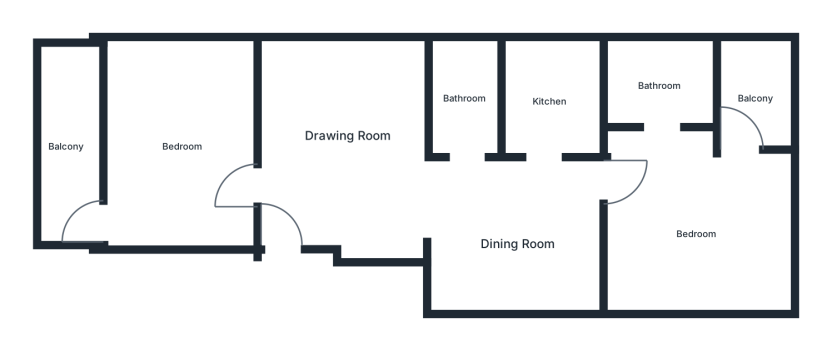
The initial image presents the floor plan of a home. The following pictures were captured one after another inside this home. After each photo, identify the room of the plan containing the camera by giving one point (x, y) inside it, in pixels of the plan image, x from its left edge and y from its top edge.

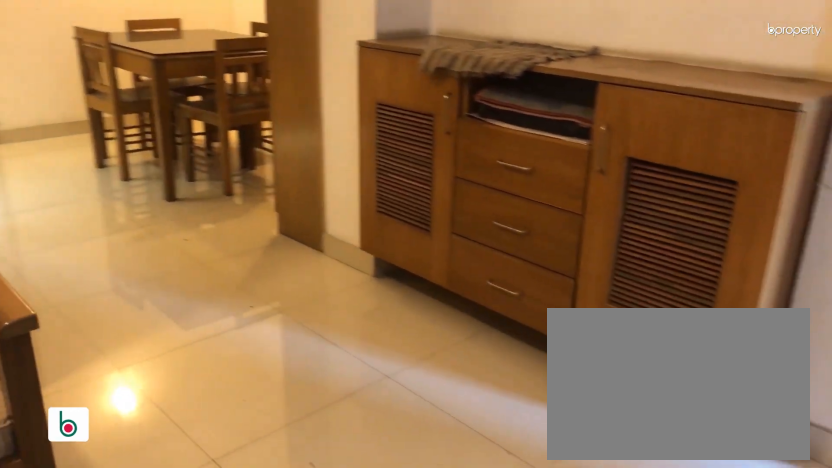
(349, 135)
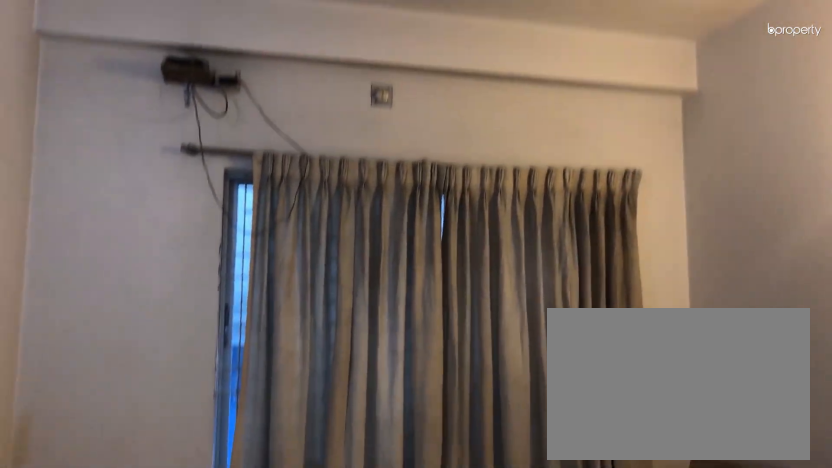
(350, 134)
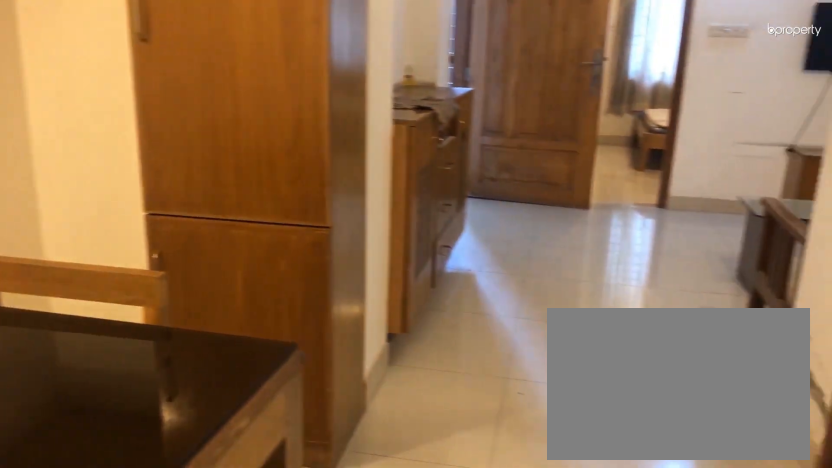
(514, 242)
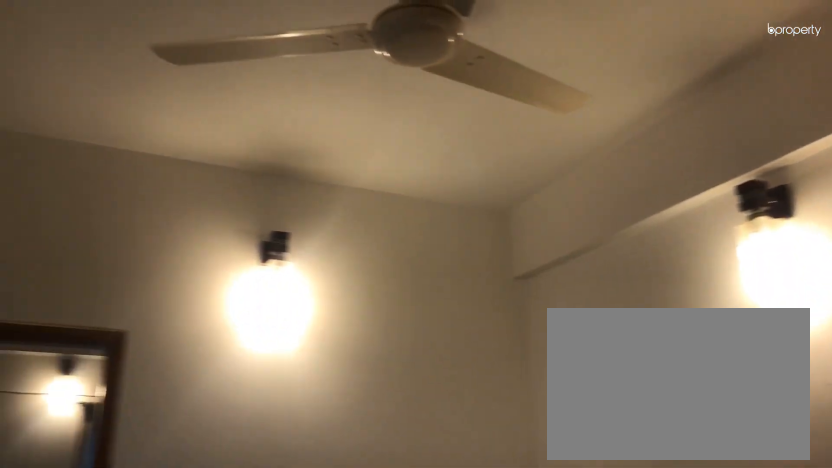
(514, 242)
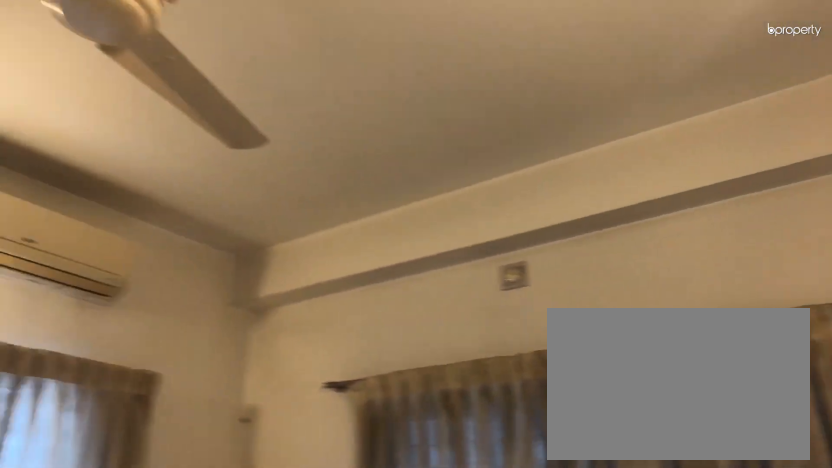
(180, 144)
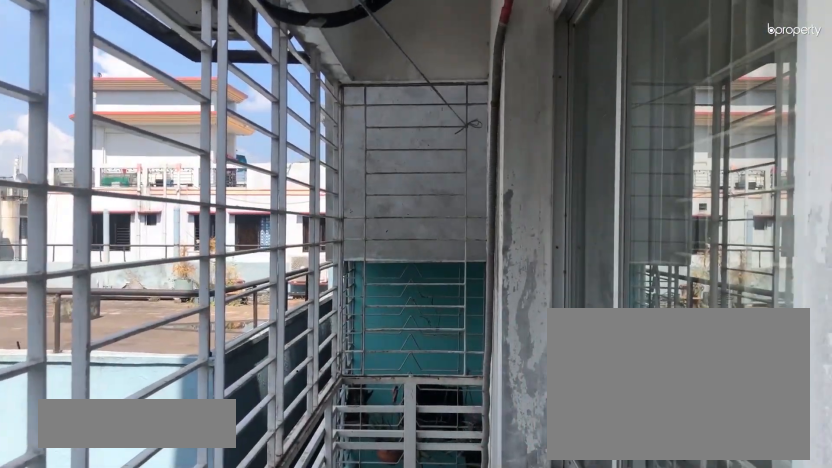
(65, 144)
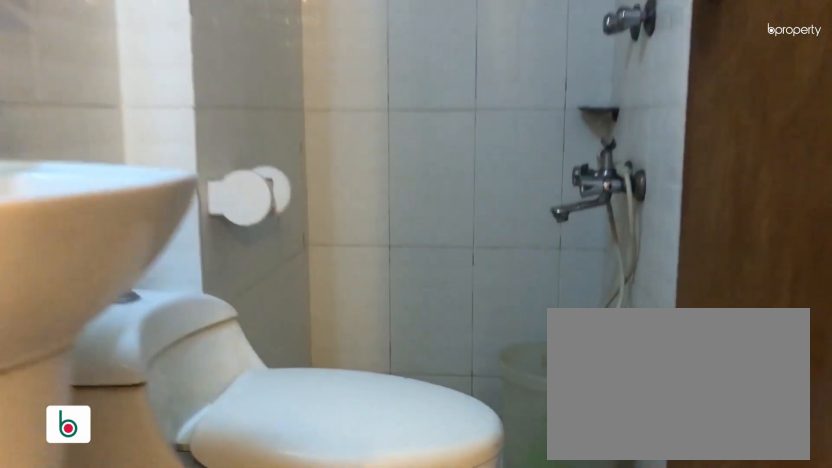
(465, 97)
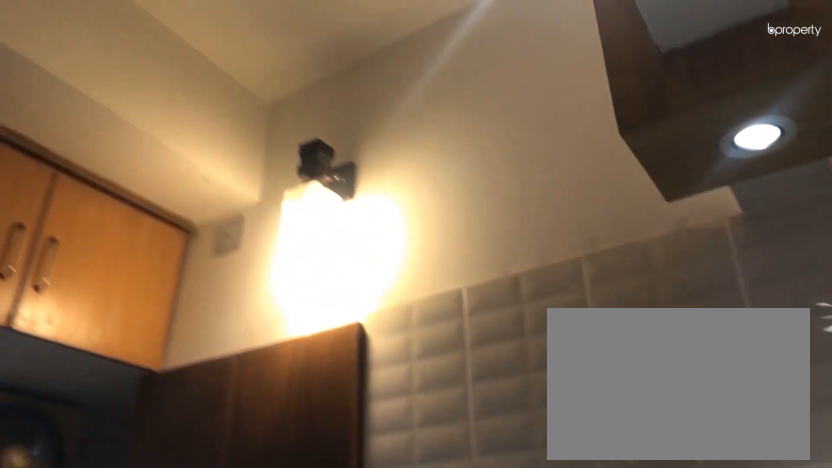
(549, 99)
